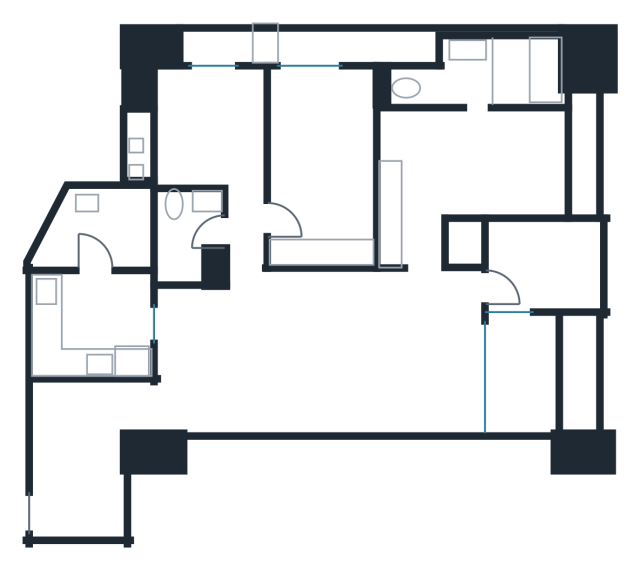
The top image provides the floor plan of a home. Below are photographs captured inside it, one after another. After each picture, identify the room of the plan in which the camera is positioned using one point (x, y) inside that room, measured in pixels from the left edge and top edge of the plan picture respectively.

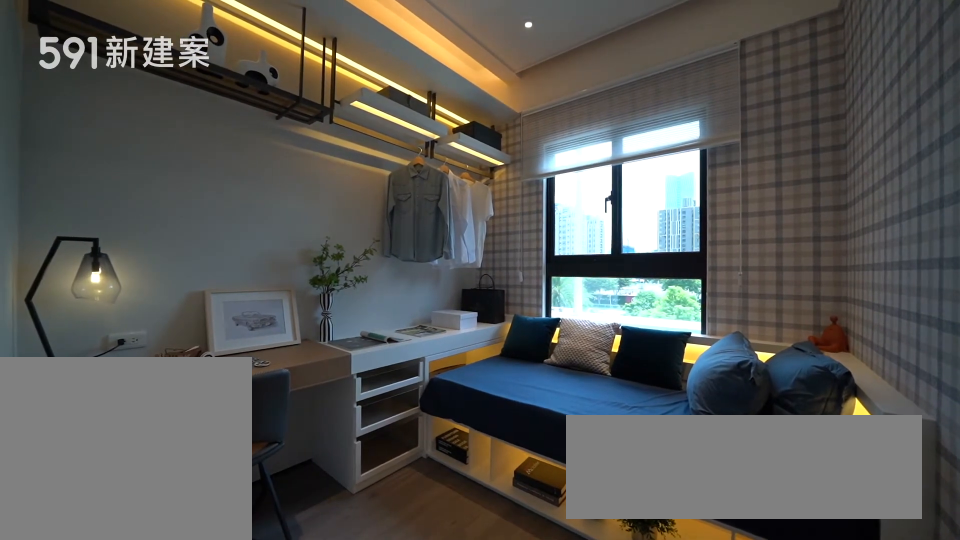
(213, 127)
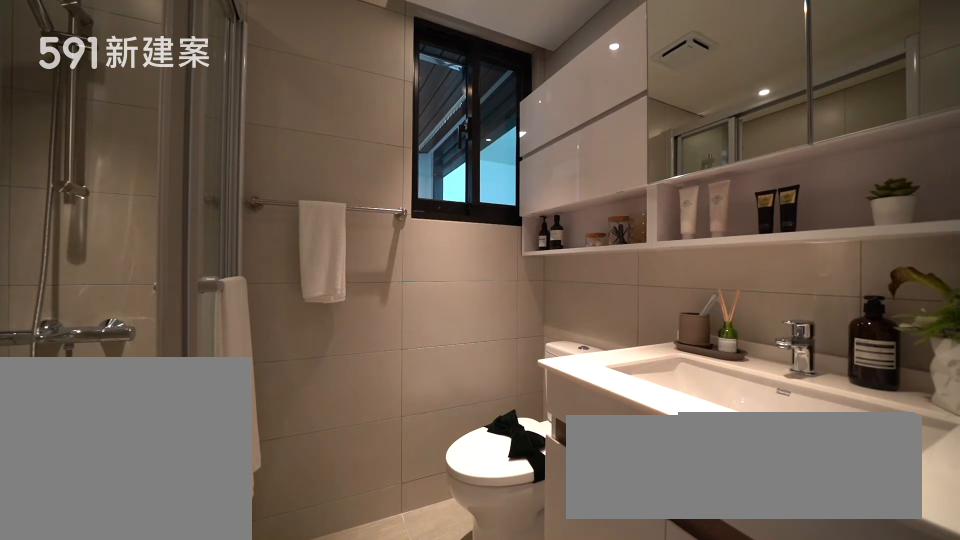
(188, 235)
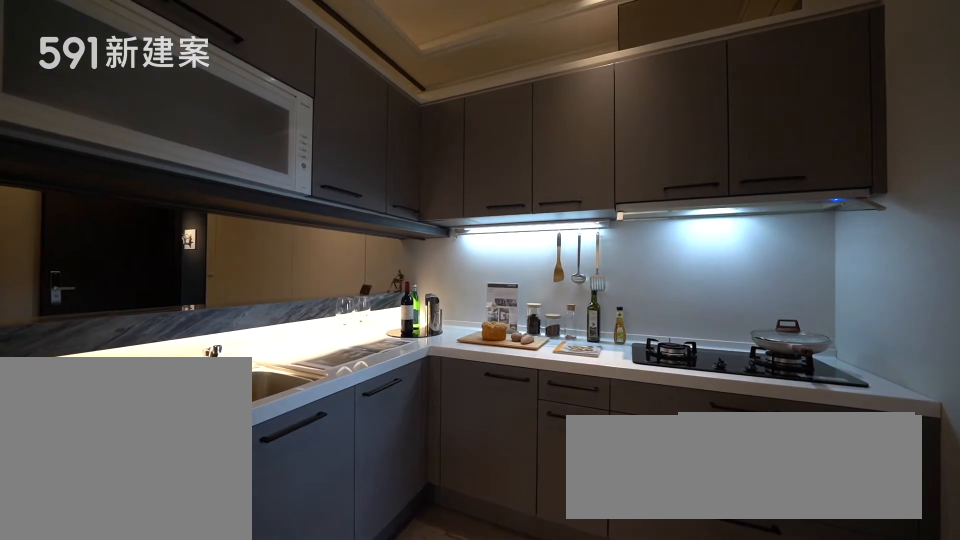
(93, 325)
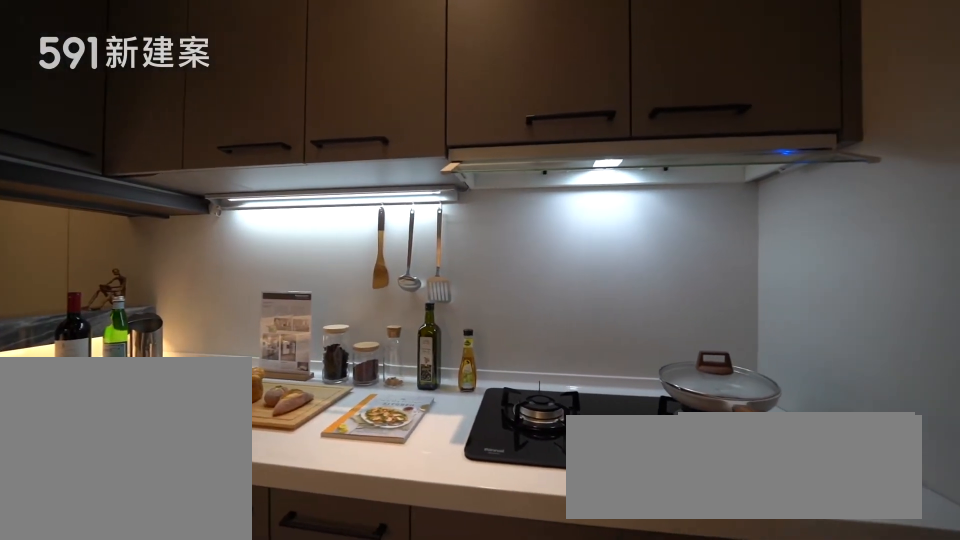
(93, 325)
